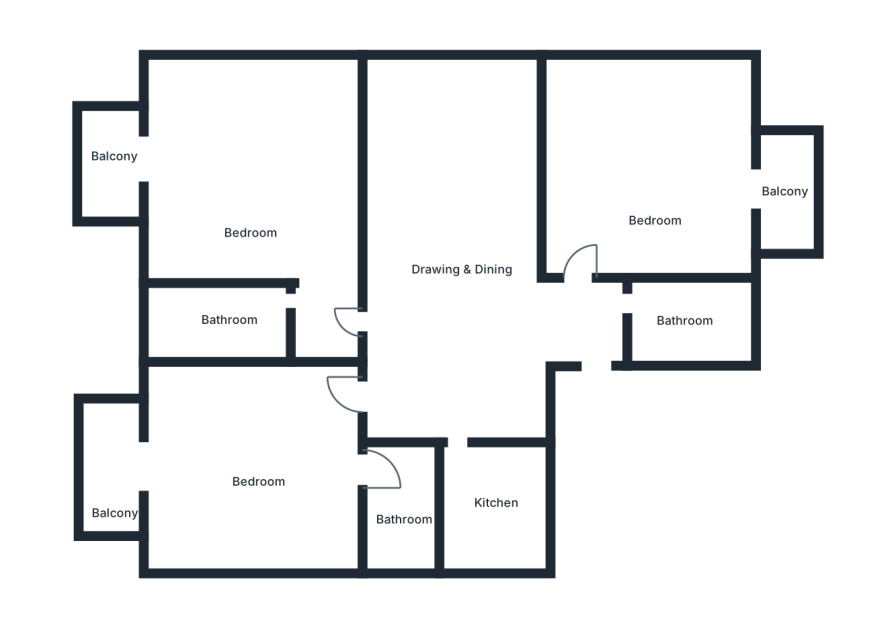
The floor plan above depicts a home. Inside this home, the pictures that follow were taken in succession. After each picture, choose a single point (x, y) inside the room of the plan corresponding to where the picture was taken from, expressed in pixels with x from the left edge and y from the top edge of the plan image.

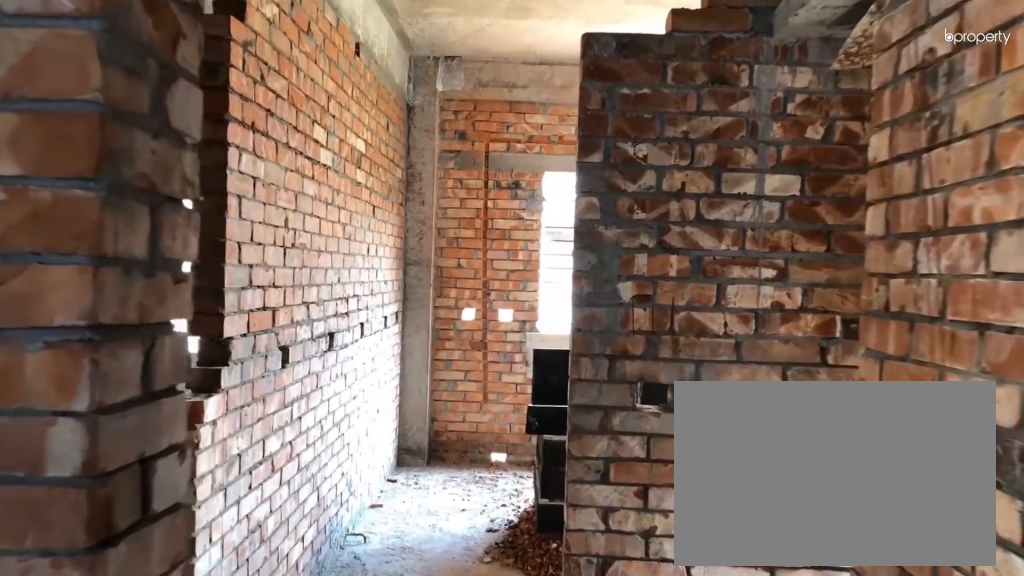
(534, 315)
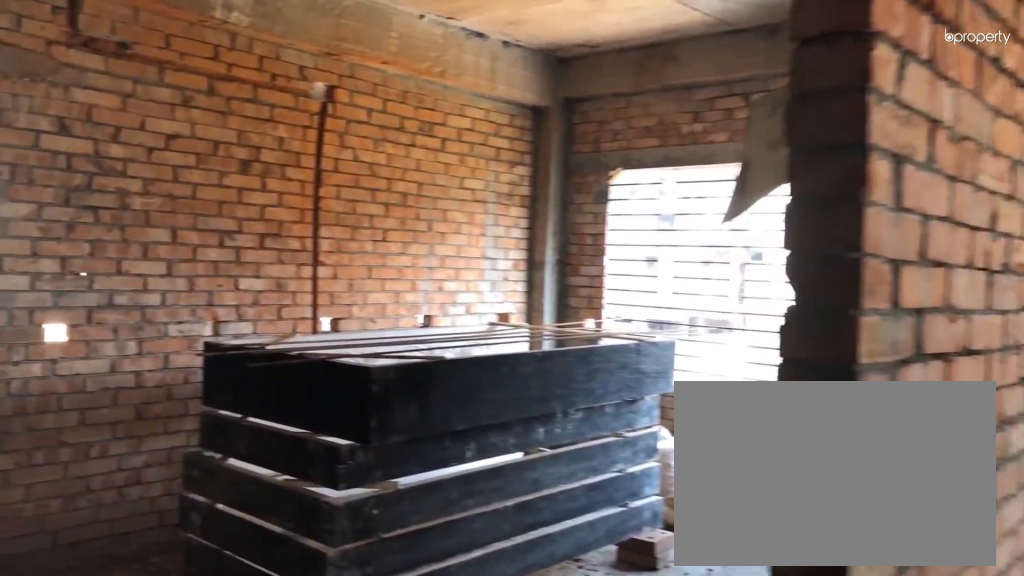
(452, 234)
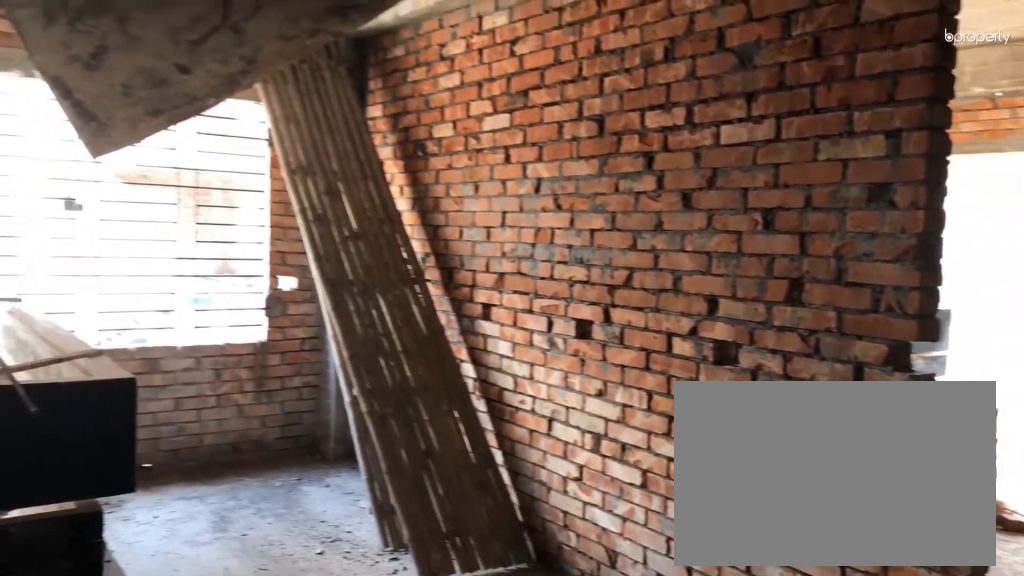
(453, 234)
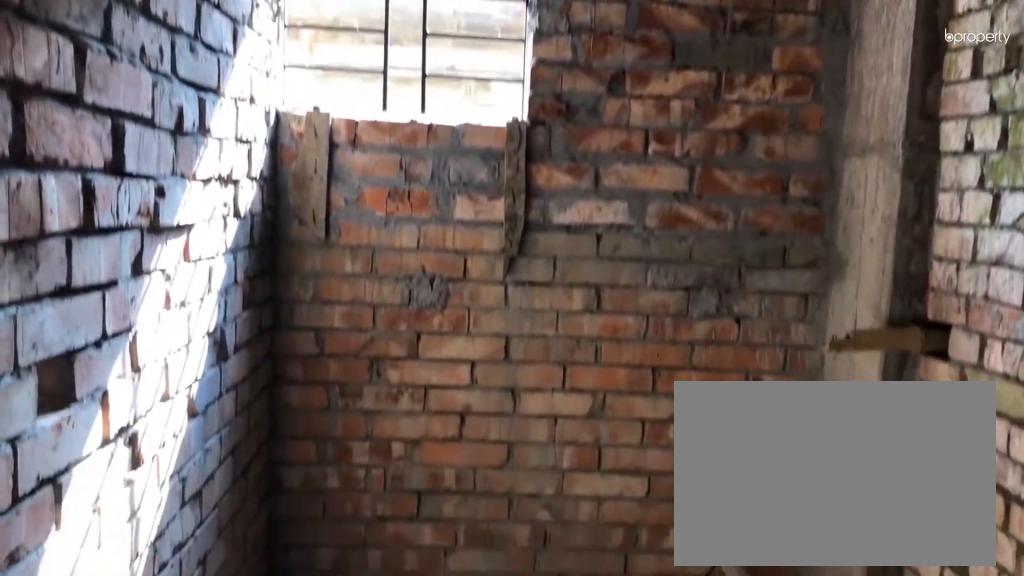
(674, 322)
